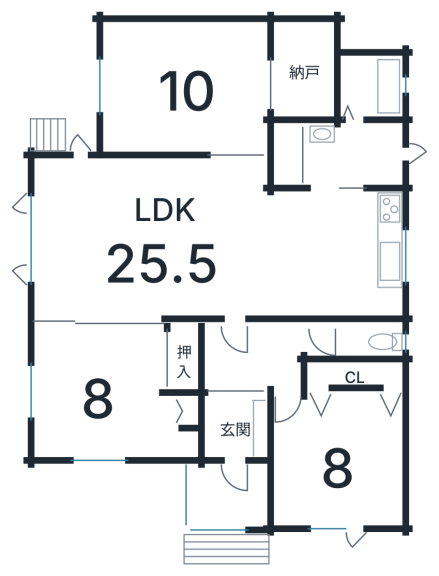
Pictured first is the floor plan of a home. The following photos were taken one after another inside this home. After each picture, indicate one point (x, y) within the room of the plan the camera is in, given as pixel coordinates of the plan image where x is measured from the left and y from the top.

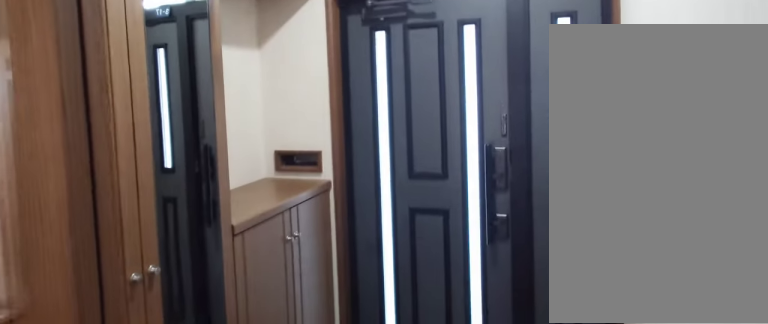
(224, 432)
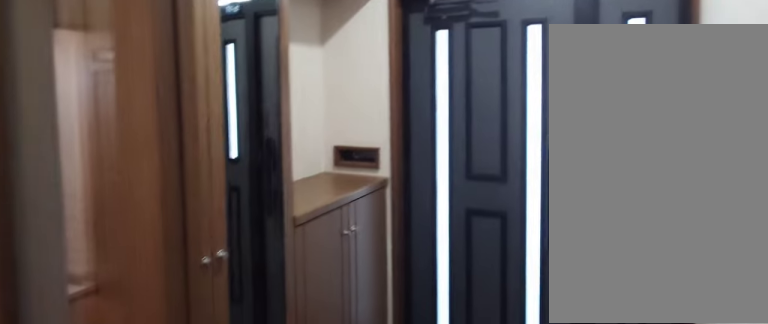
(224, 432)
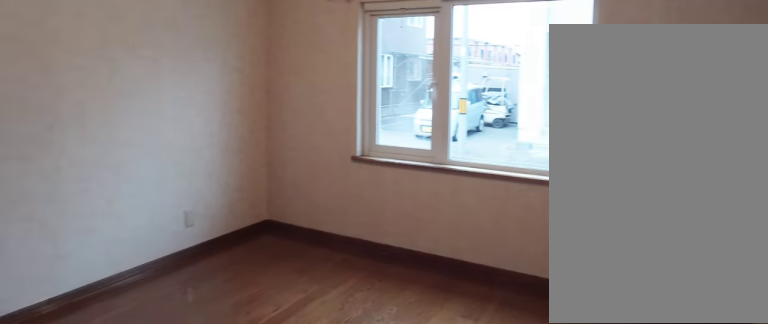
(336, 461)
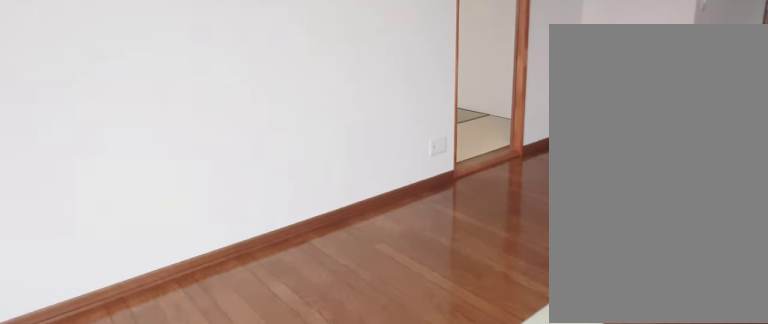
(137, 238)
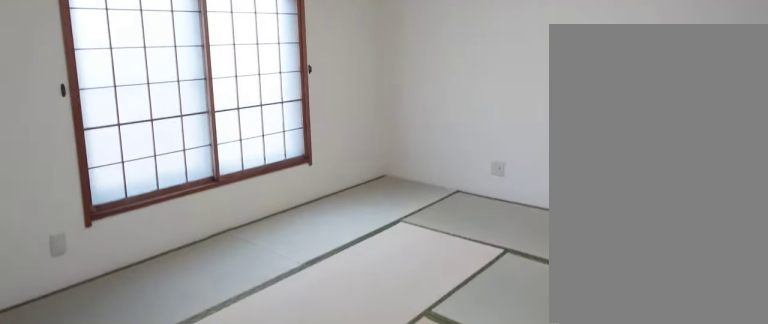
(180, 93)
